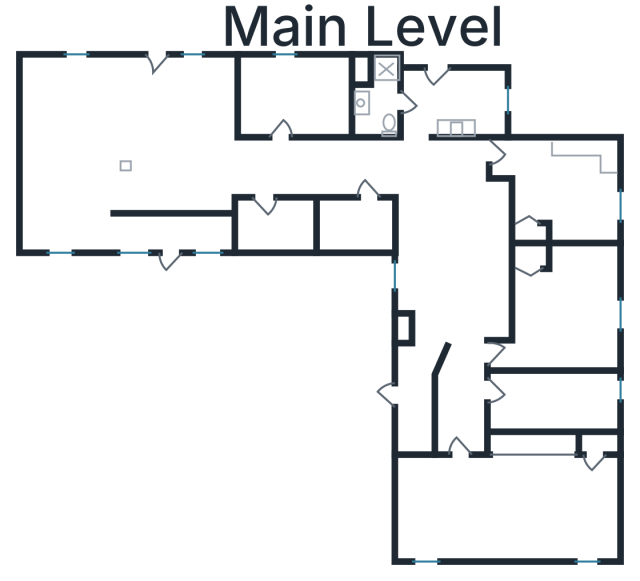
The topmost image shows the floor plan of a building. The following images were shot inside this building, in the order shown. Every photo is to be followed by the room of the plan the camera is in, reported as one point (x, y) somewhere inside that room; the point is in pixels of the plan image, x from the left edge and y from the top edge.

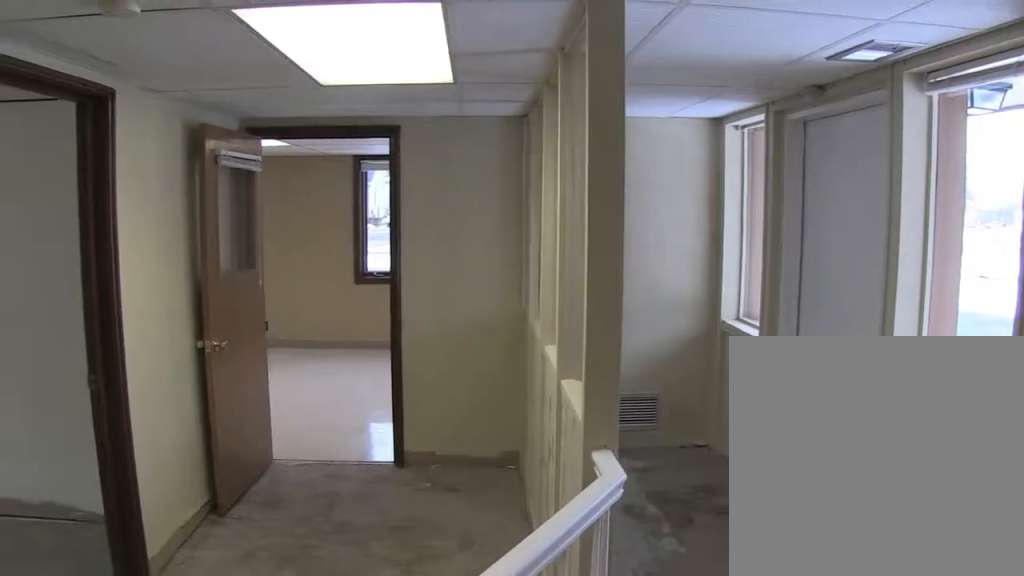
(462, 400)
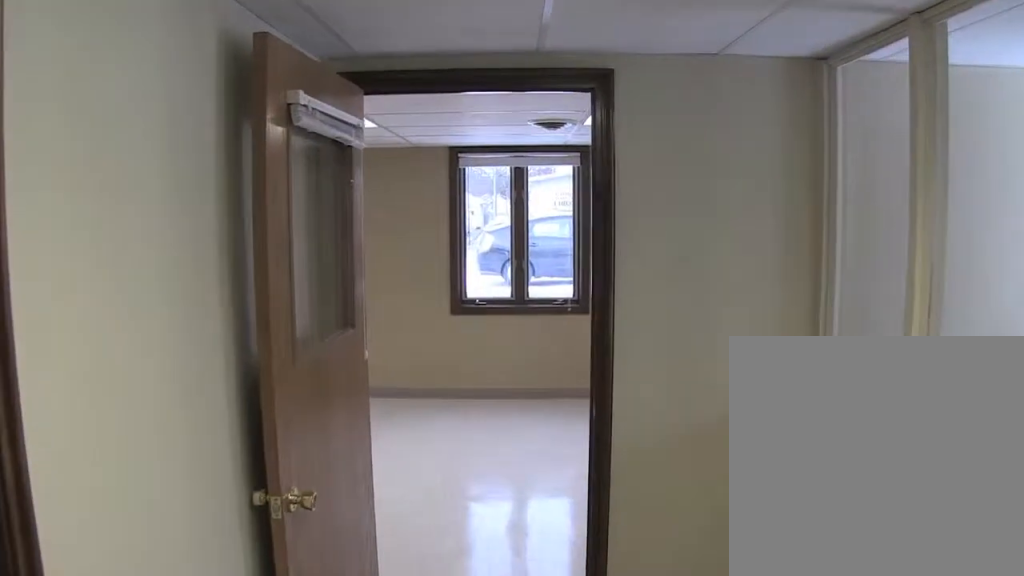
(462, 400)
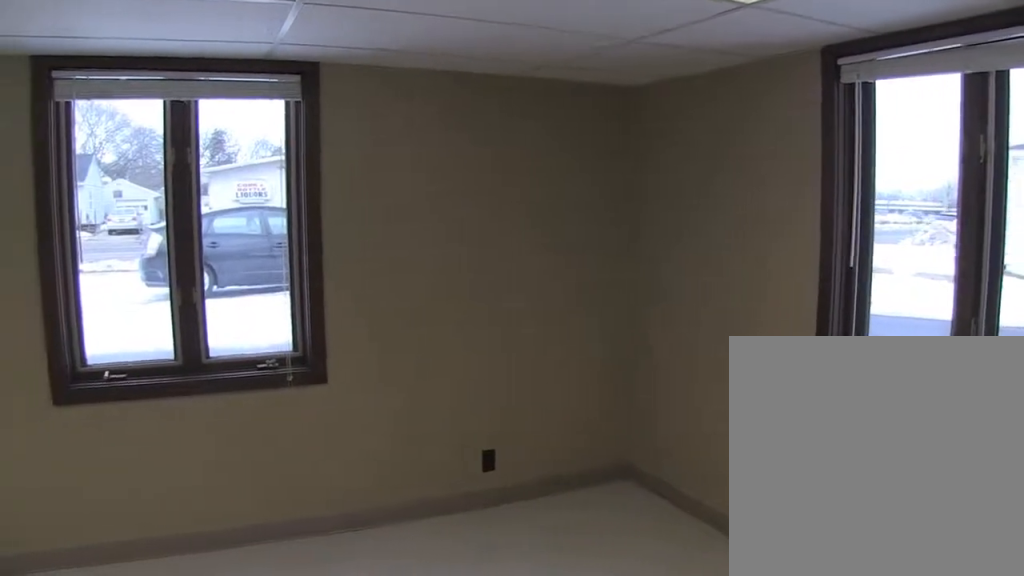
(503, 506)
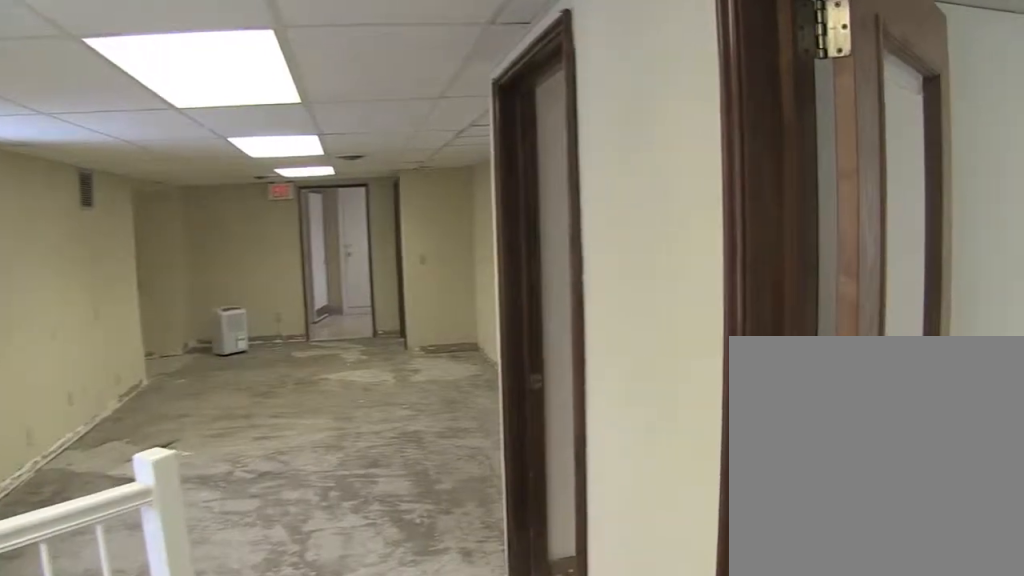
(462, 401)
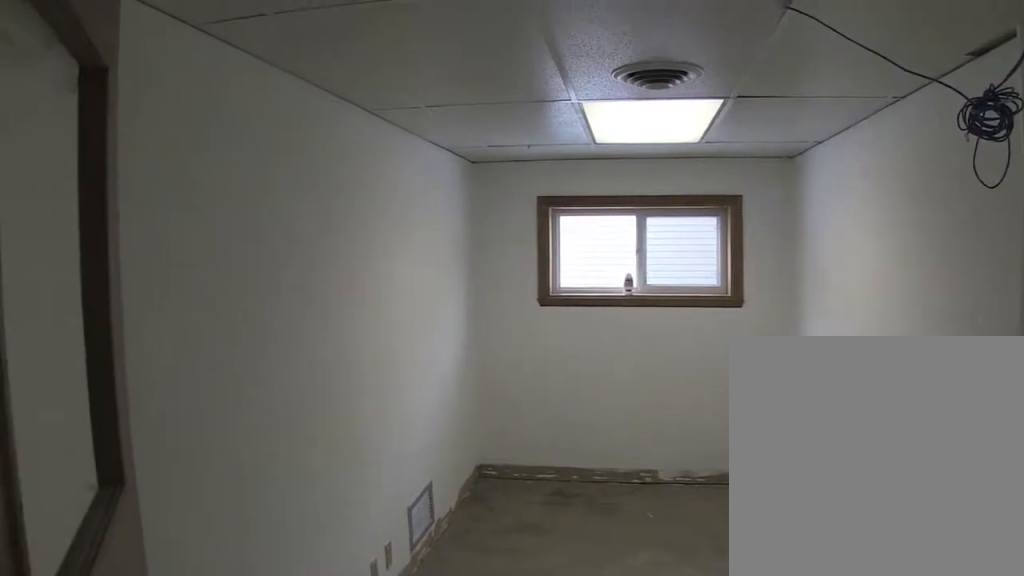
(551, 400)
